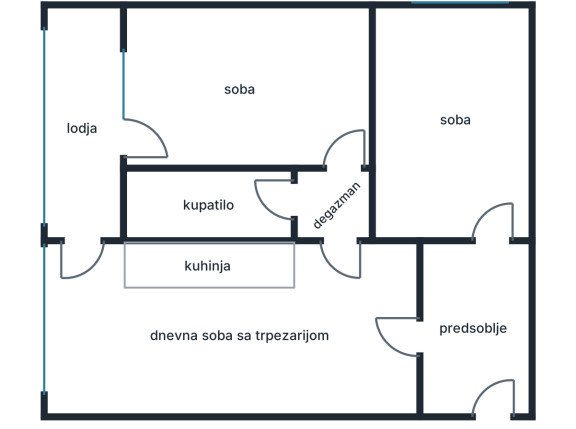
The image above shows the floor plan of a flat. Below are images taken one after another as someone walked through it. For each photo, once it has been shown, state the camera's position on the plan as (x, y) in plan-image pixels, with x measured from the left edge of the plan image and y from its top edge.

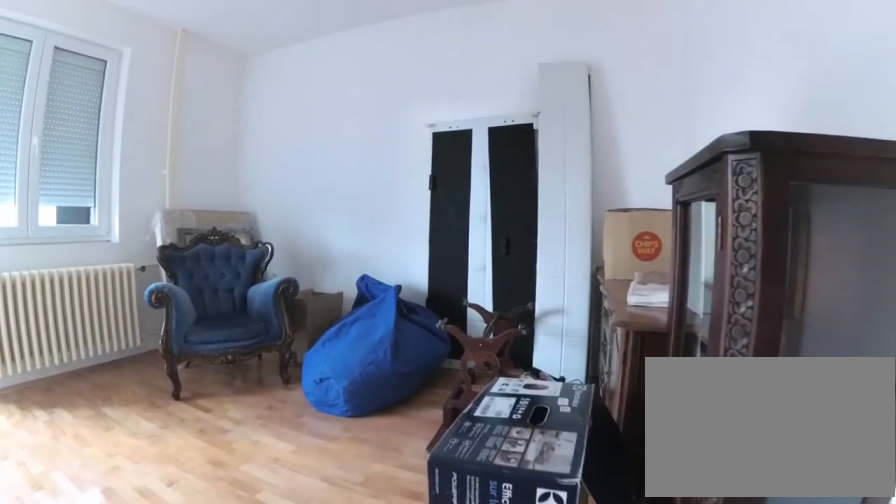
(344, 168)
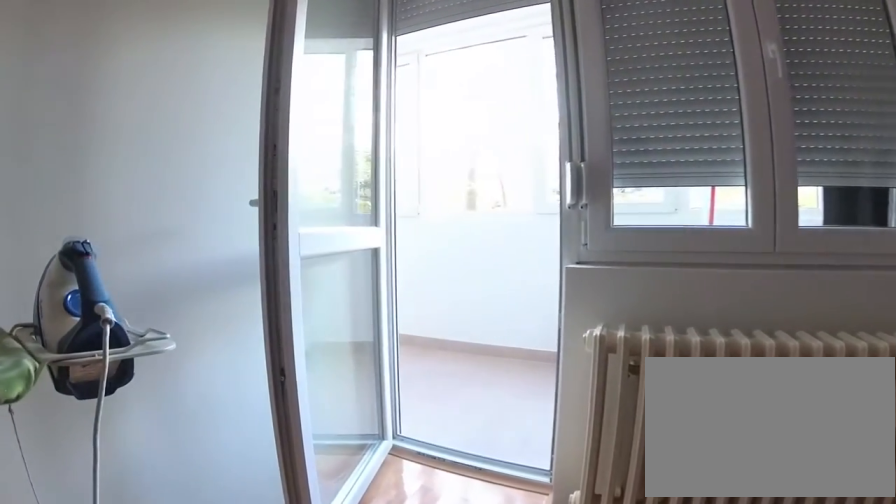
(244, 128)
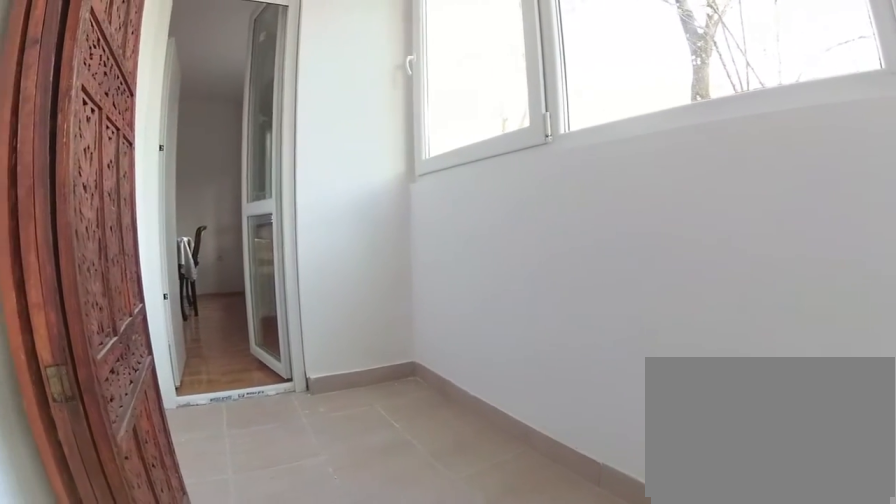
(108, 127)
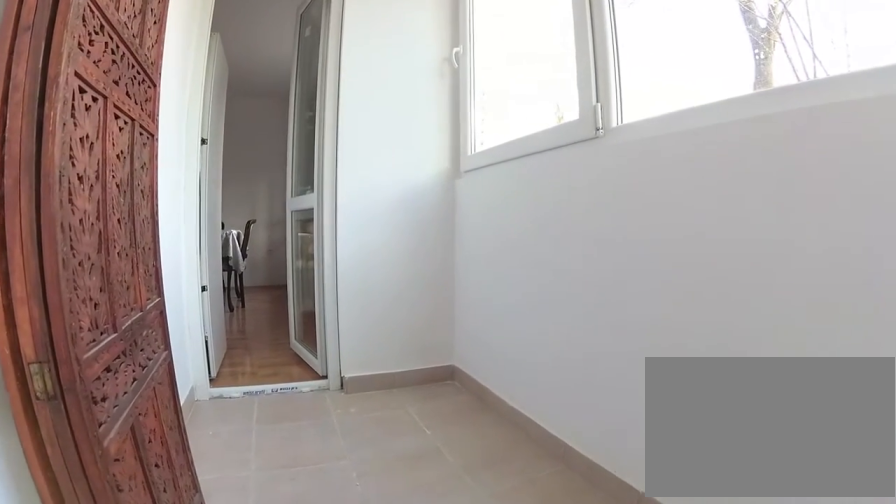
(102, 129)
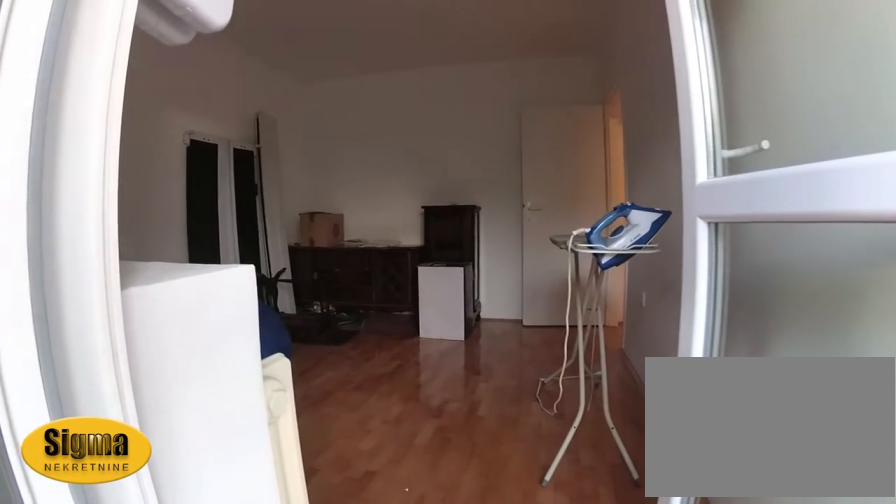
(95, 141)
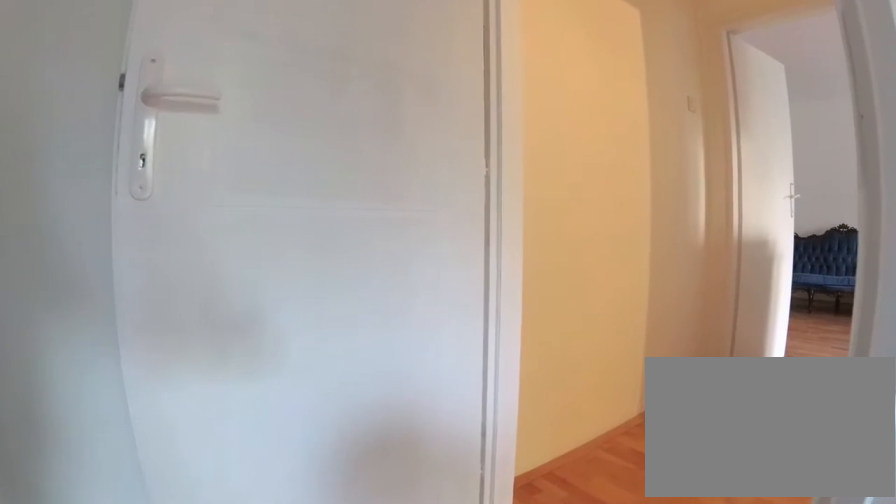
(277, 137)
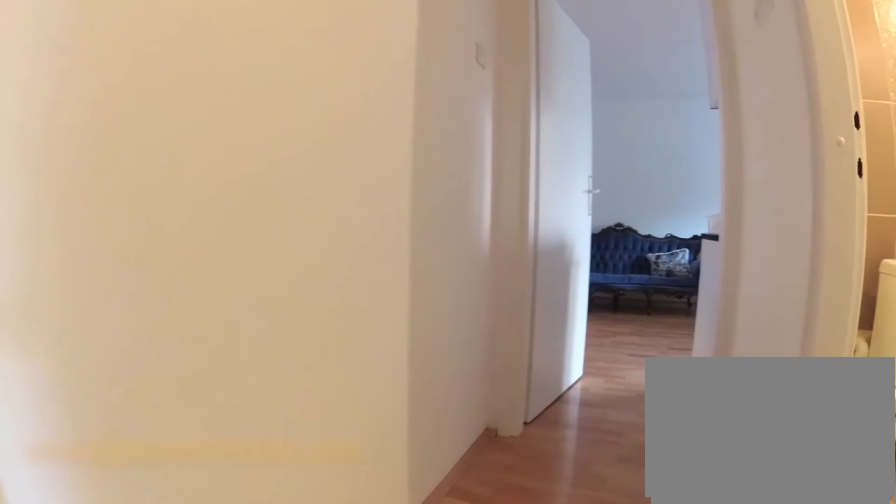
(341, 147)
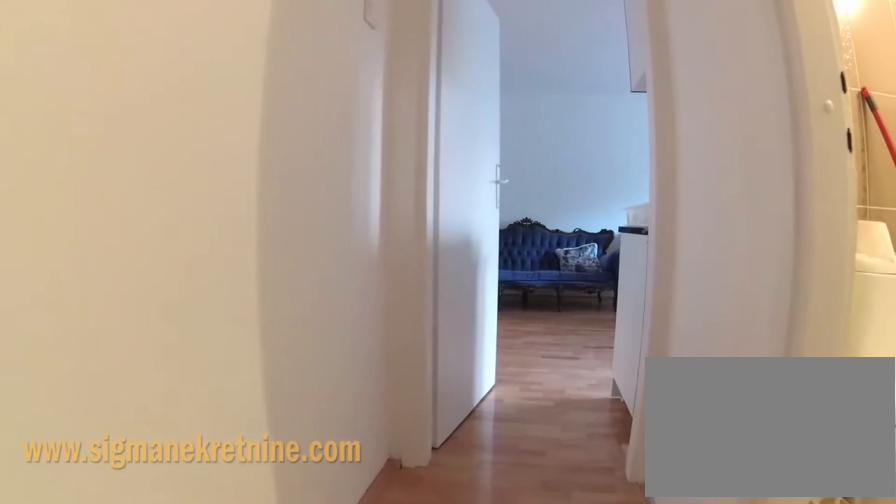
(342, 158)
